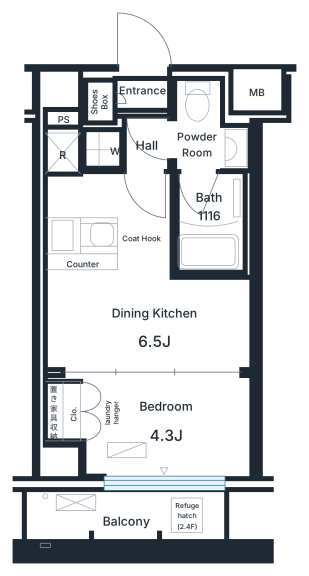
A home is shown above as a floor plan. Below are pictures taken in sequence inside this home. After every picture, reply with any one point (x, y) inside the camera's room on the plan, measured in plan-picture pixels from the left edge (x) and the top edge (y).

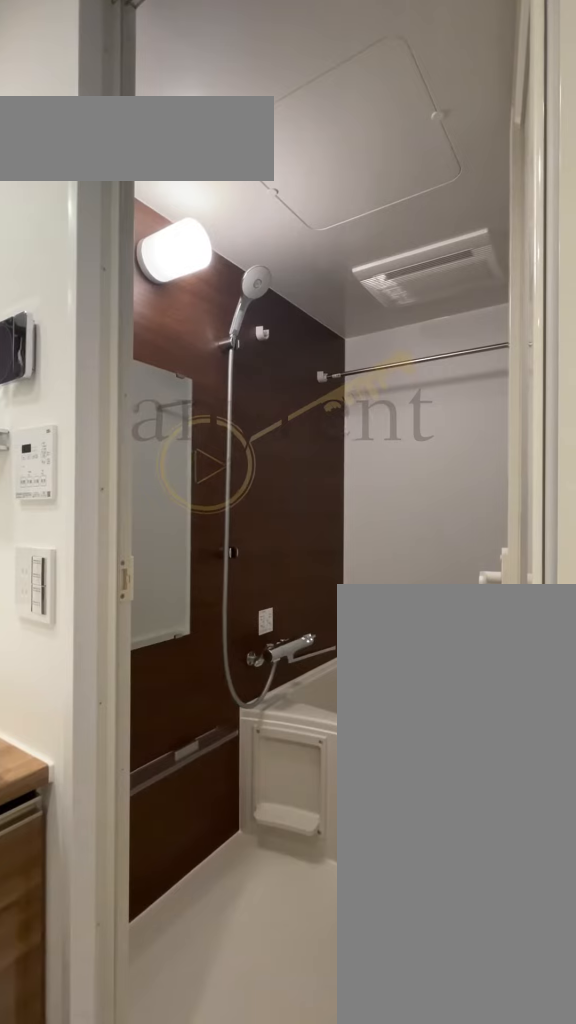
(207, 226)
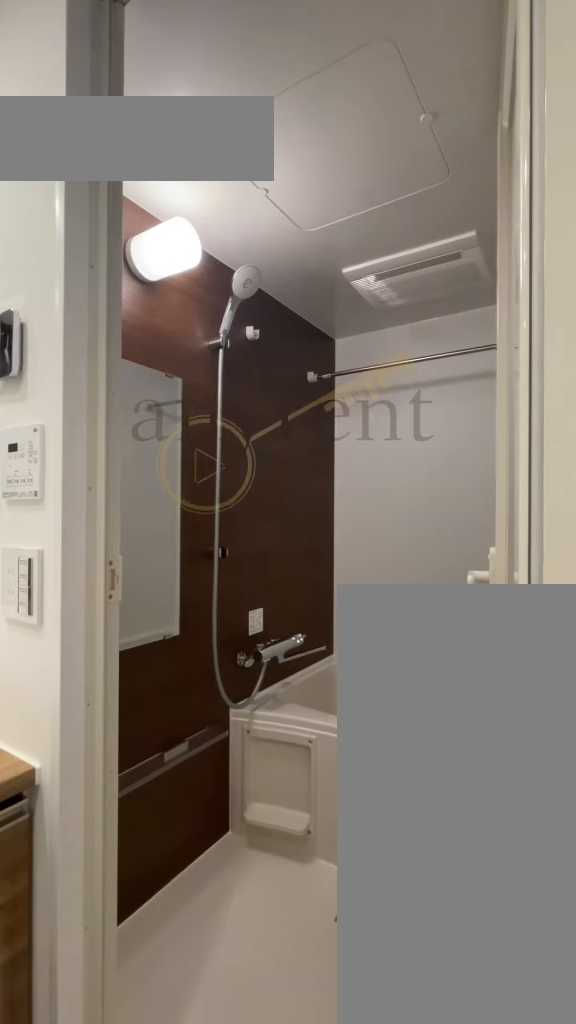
(207, 226)
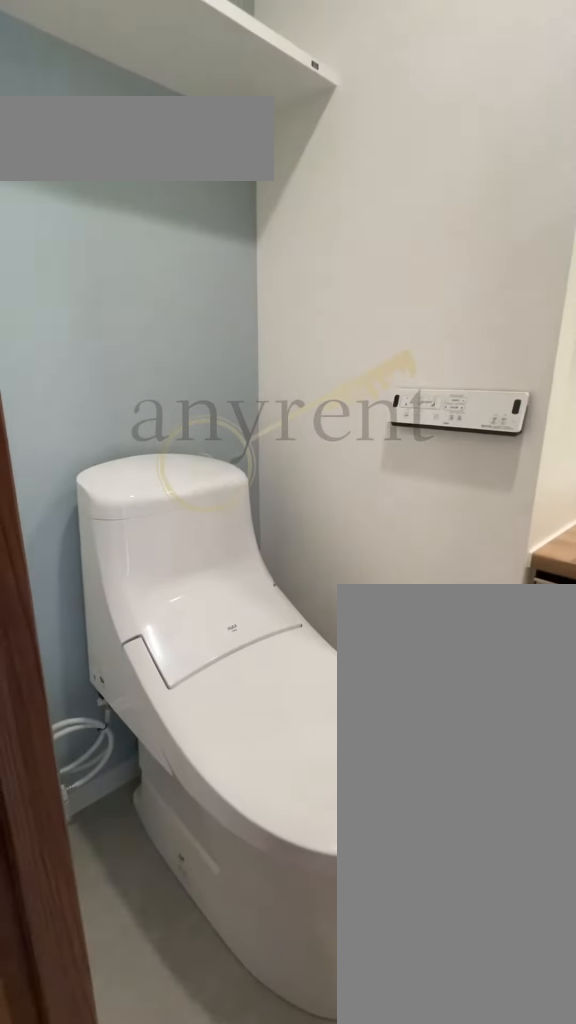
(197, 102)
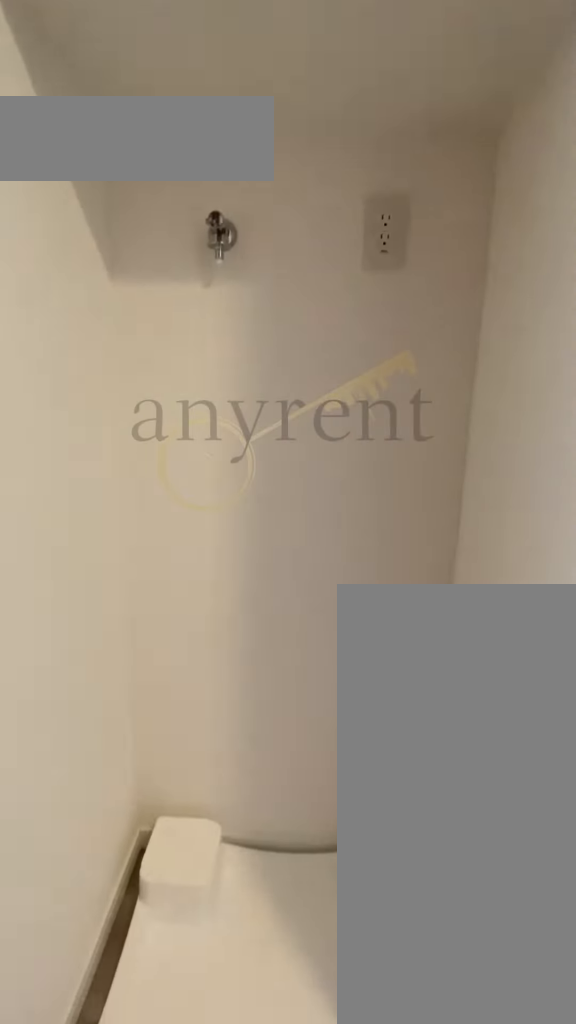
(104, 151)
